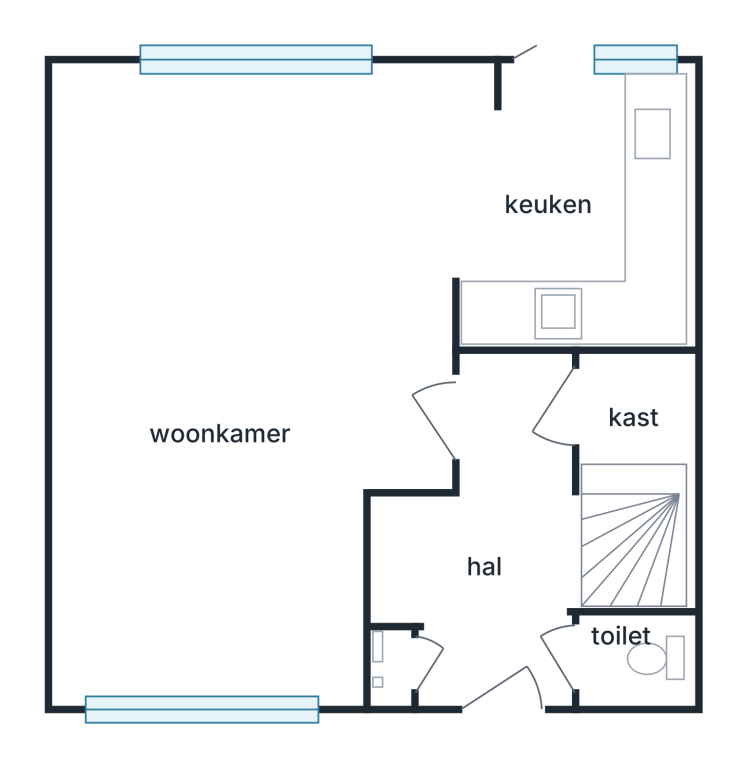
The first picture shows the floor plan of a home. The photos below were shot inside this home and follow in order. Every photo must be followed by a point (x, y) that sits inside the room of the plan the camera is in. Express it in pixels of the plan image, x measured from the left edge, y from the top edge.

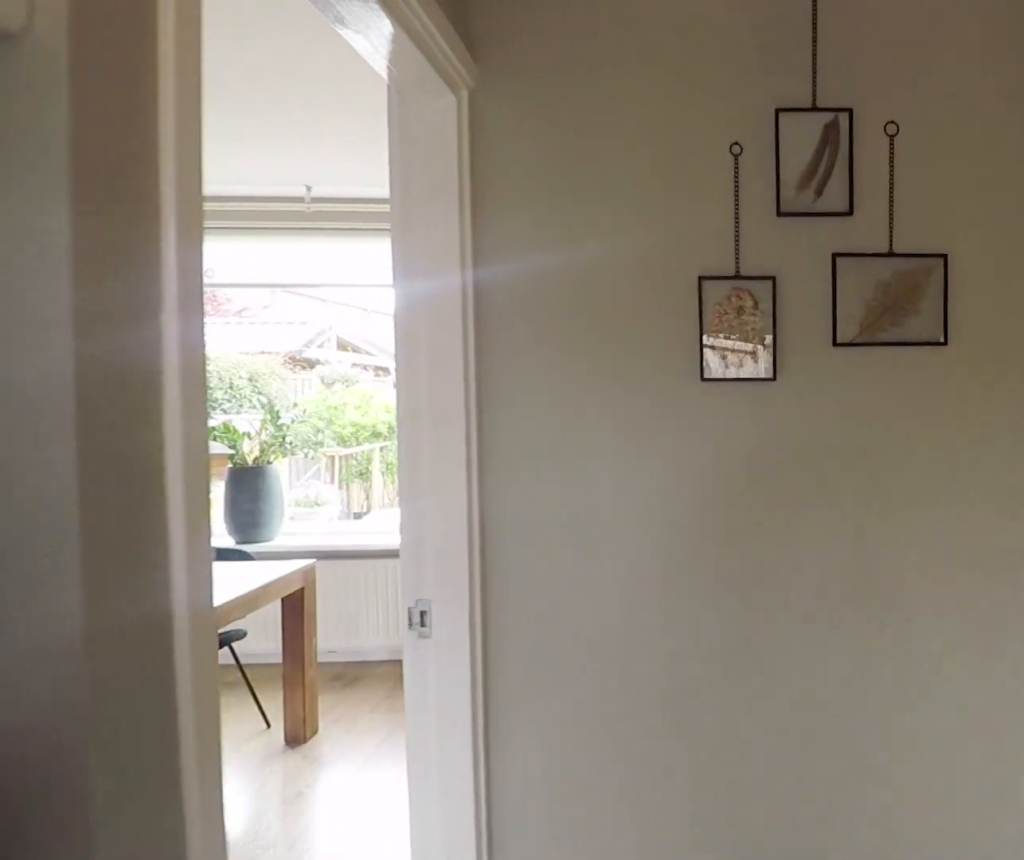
(491, 540)
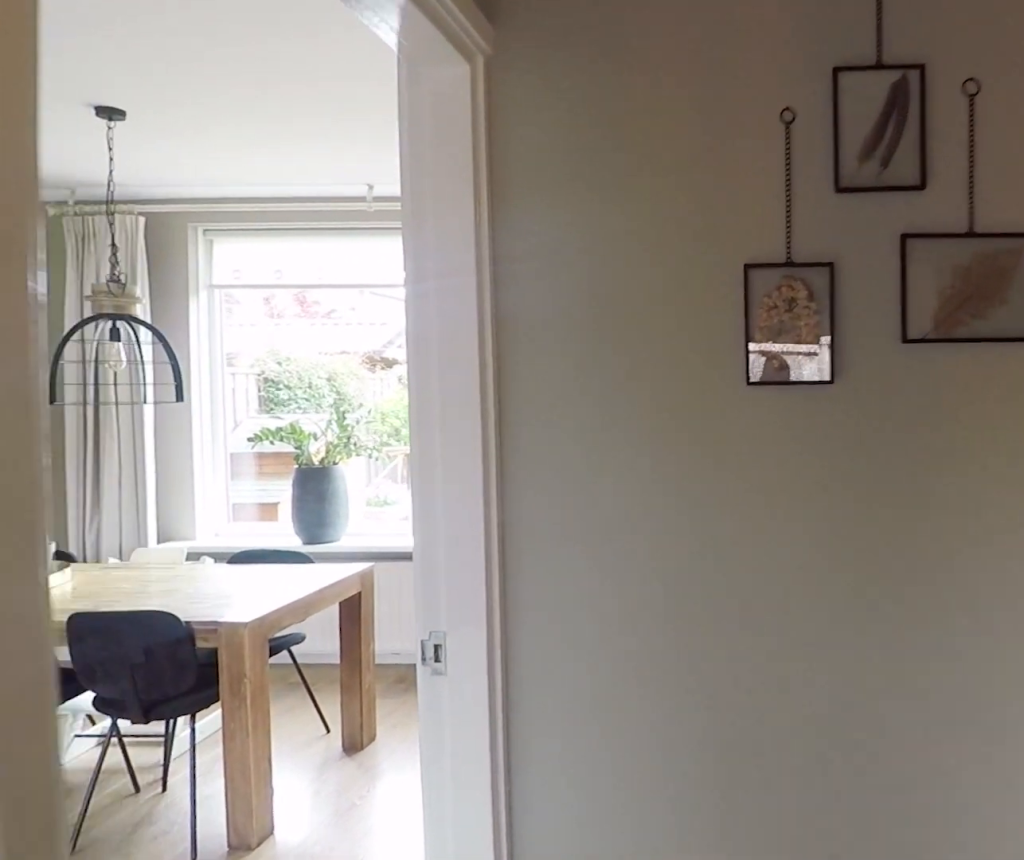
(491, 540)
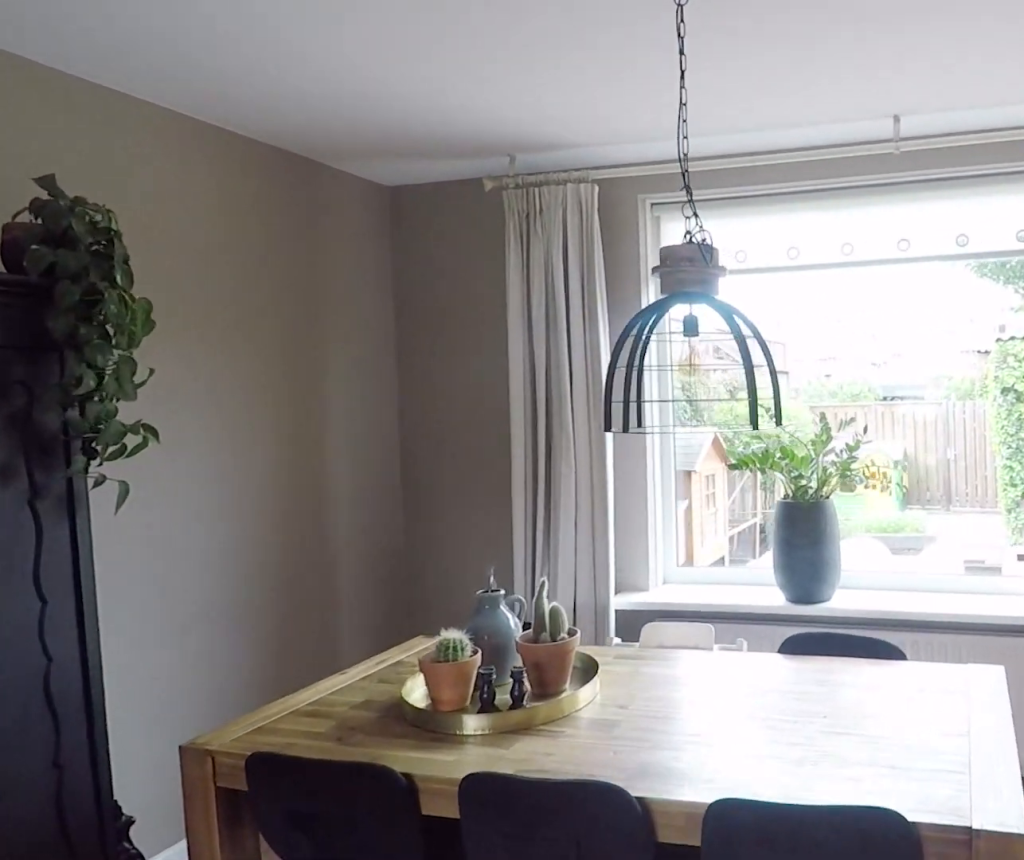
(173, 310)
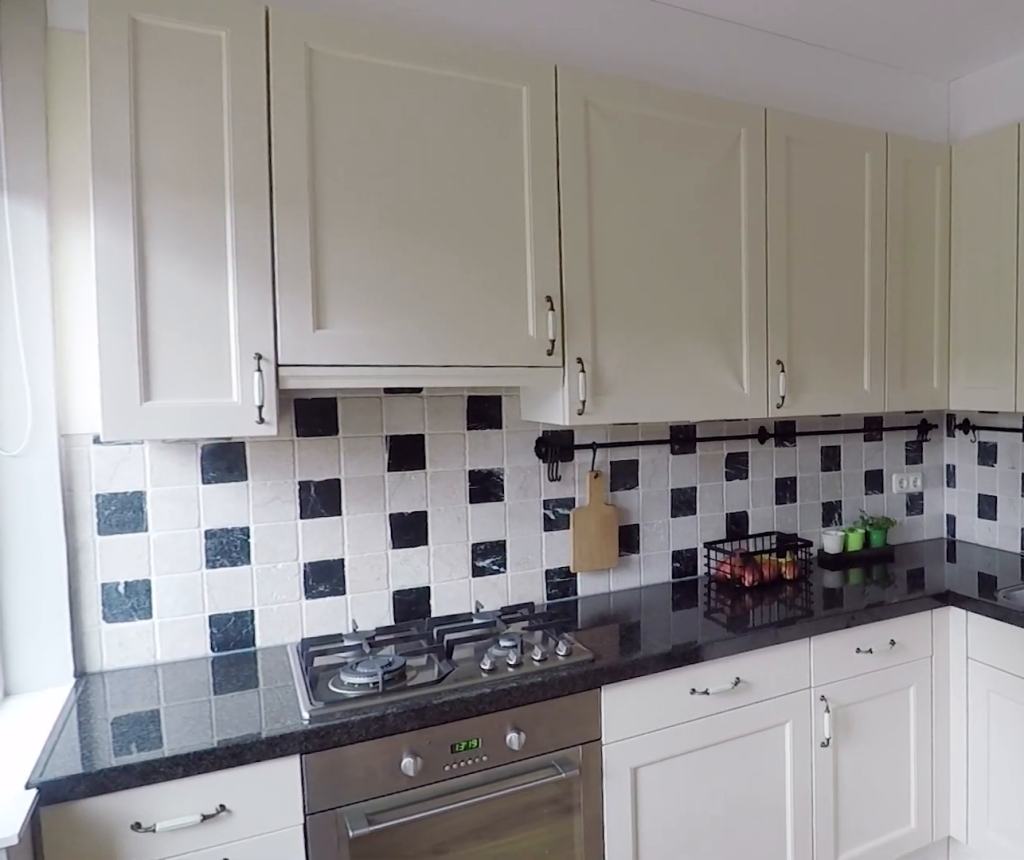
(568, 210)
